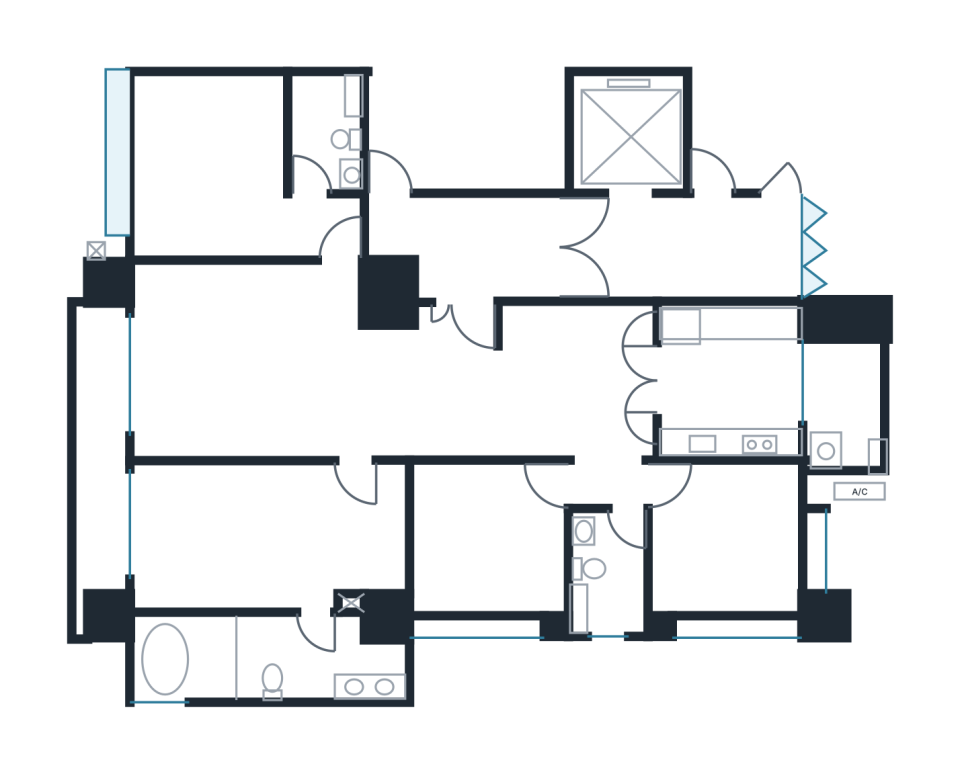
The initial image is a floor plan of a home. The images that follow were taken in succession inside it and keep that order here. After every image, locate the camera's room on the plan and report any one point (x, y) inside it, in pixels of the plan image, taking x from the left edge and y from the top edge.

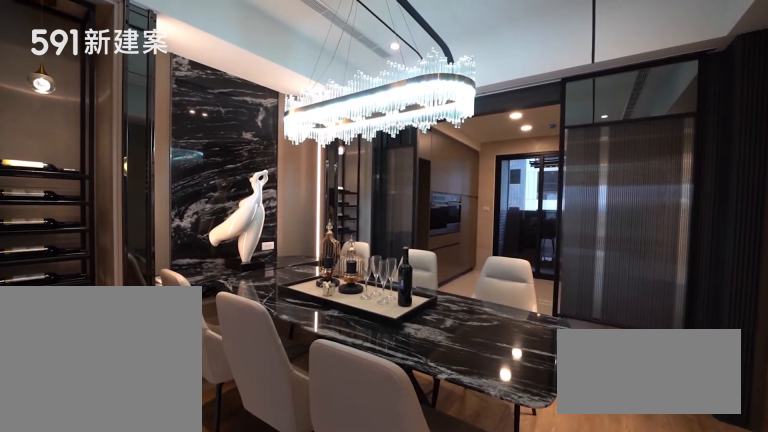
(572, 378)
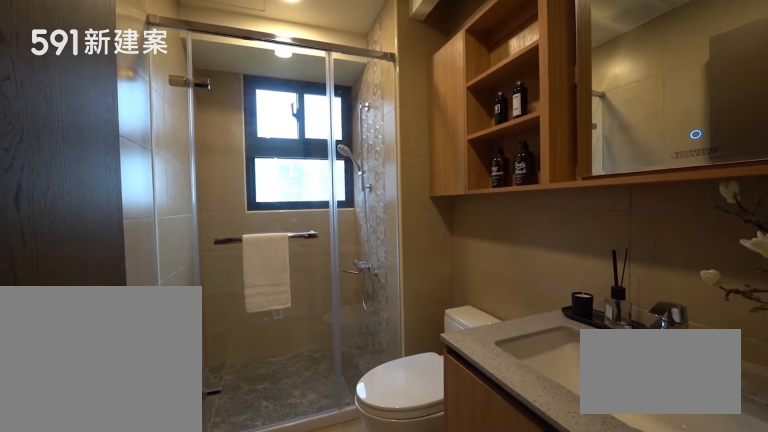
(610, 575)
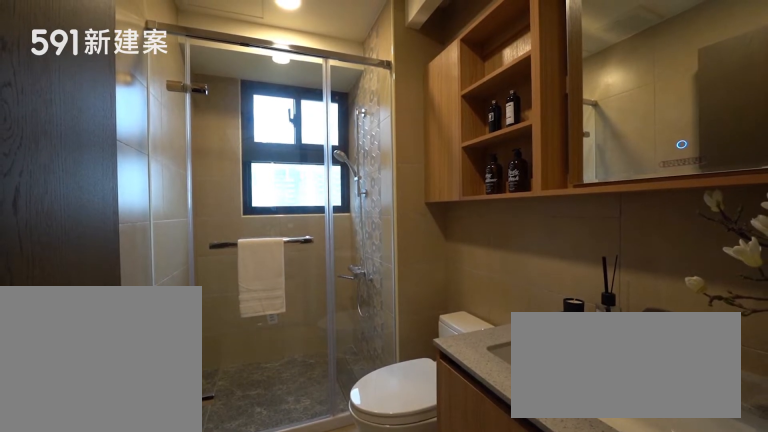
(610, 575)
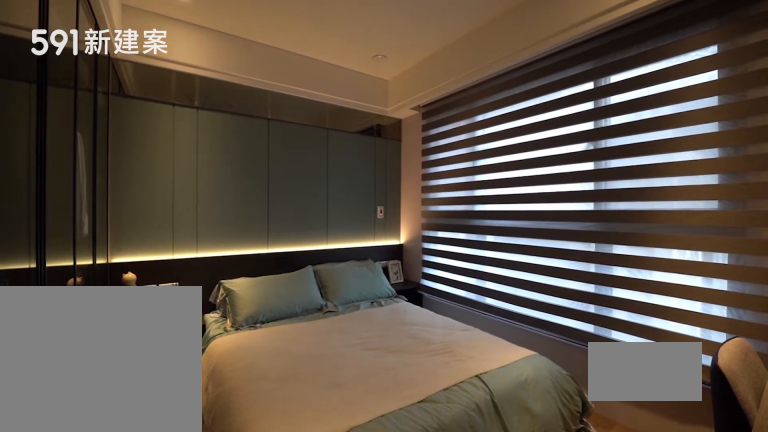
(726, 538)
